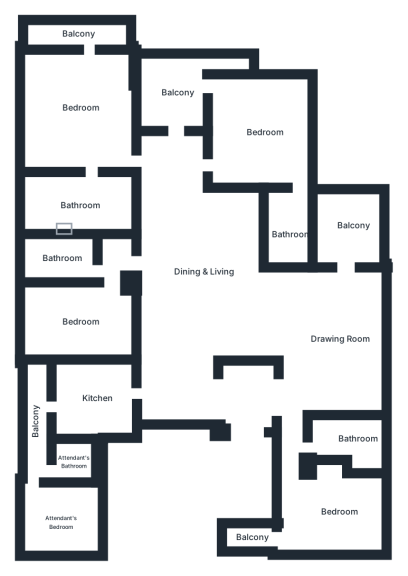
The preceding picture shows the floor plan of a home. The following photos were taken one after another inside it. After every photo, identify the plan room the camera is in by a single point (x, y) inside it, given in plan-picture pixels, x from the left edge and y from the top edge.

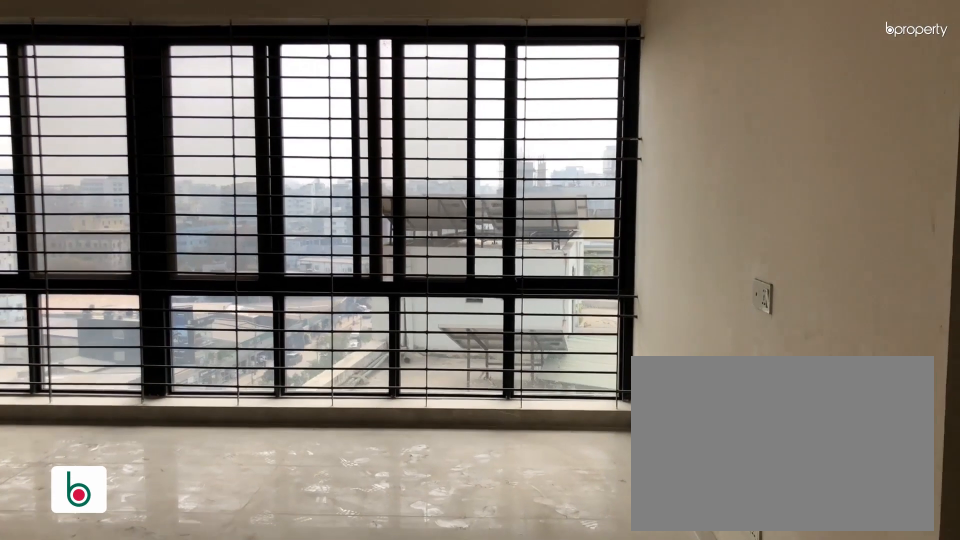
(333, 335)
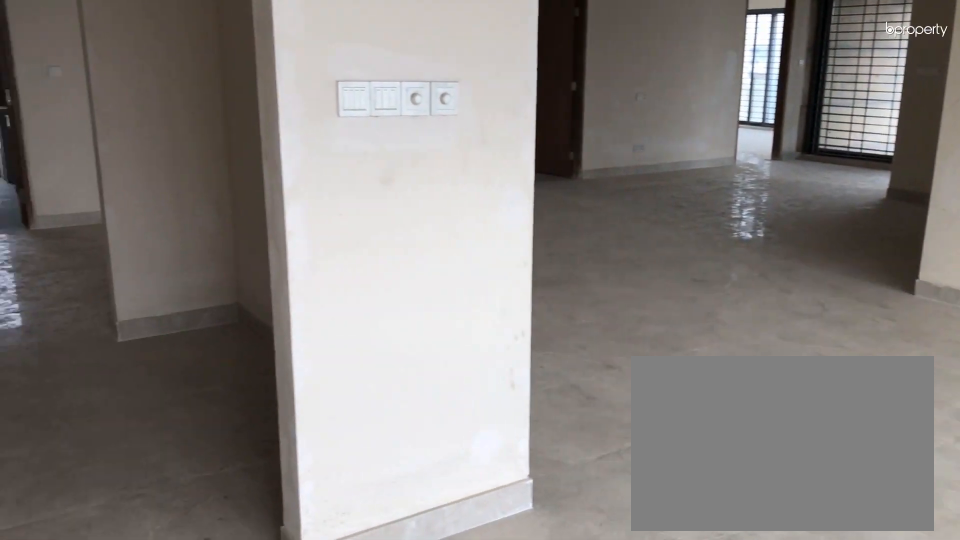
(333, 335)
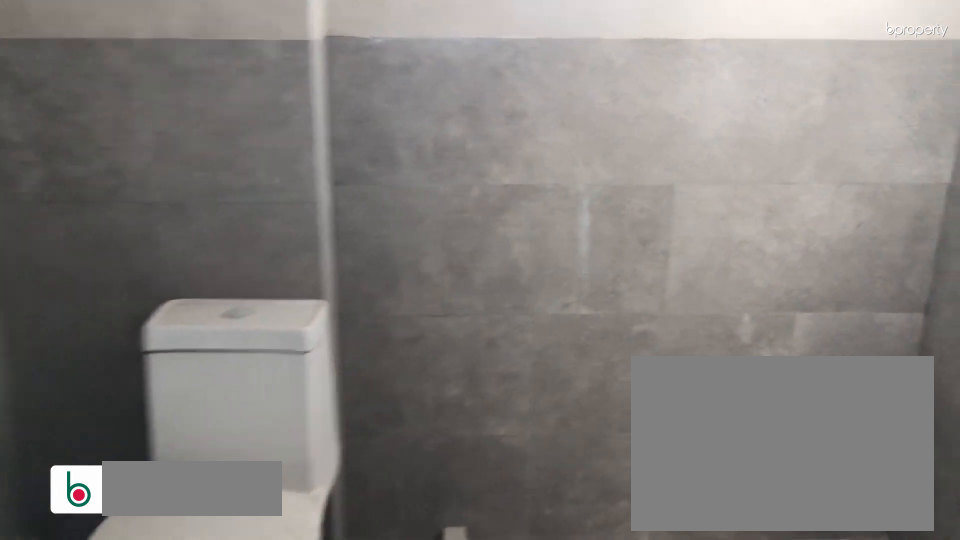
(357, 440)
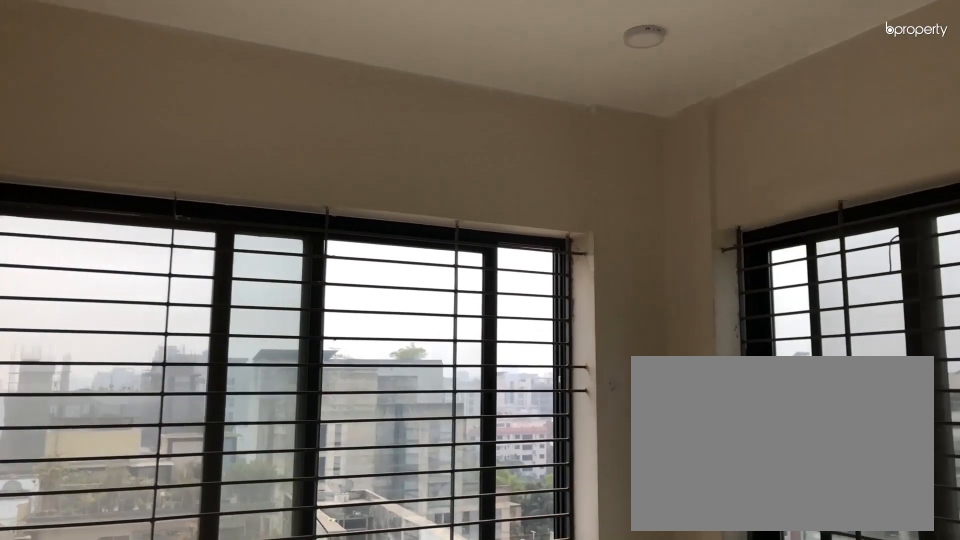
(335, 512)
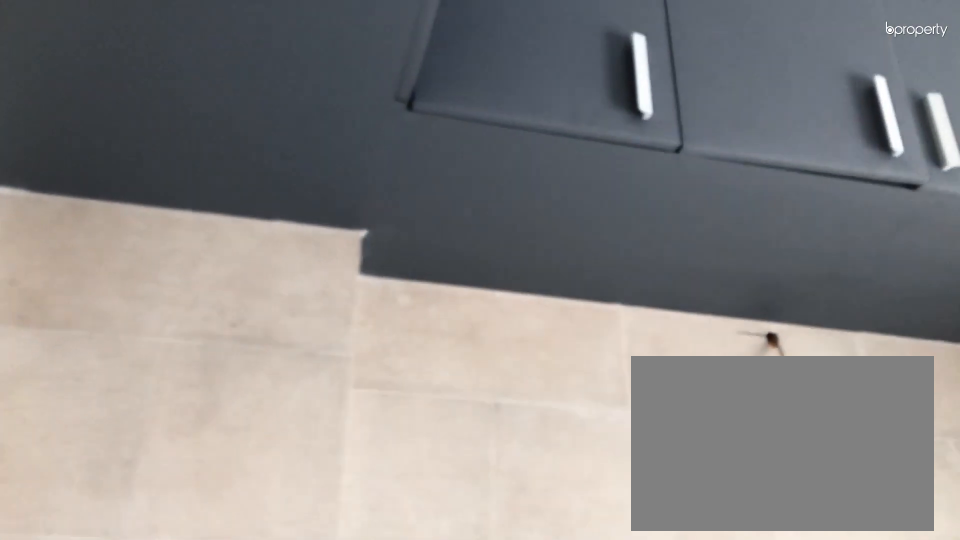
(88, 398)
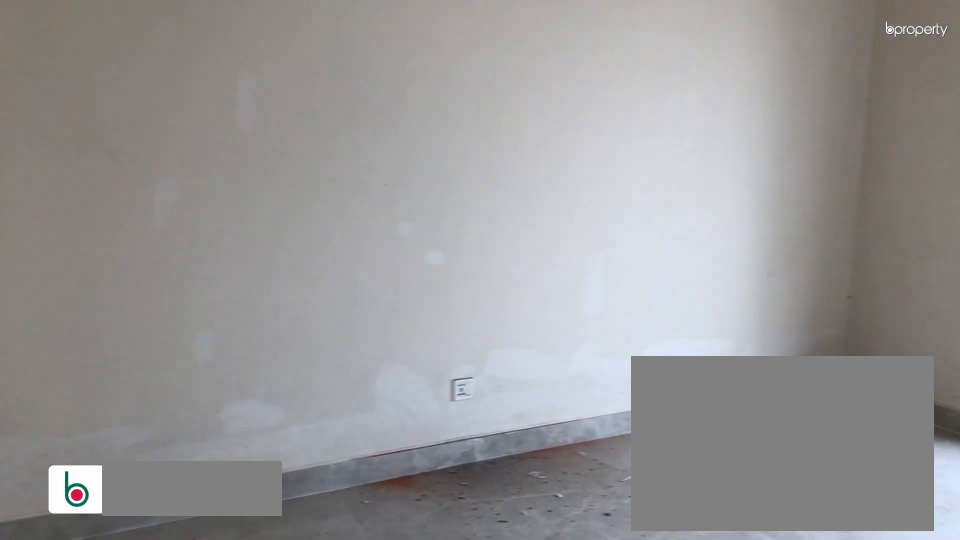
(76, 320)
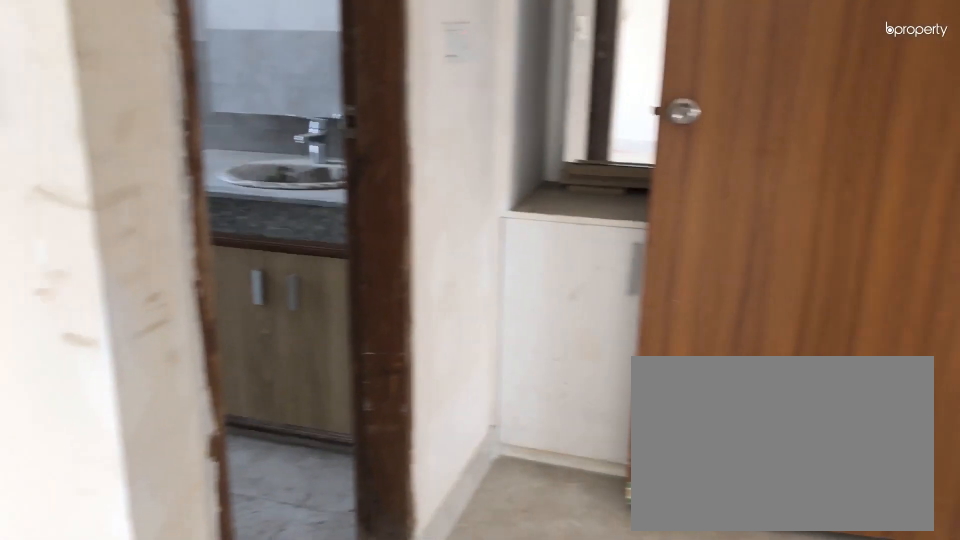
(76, 320)
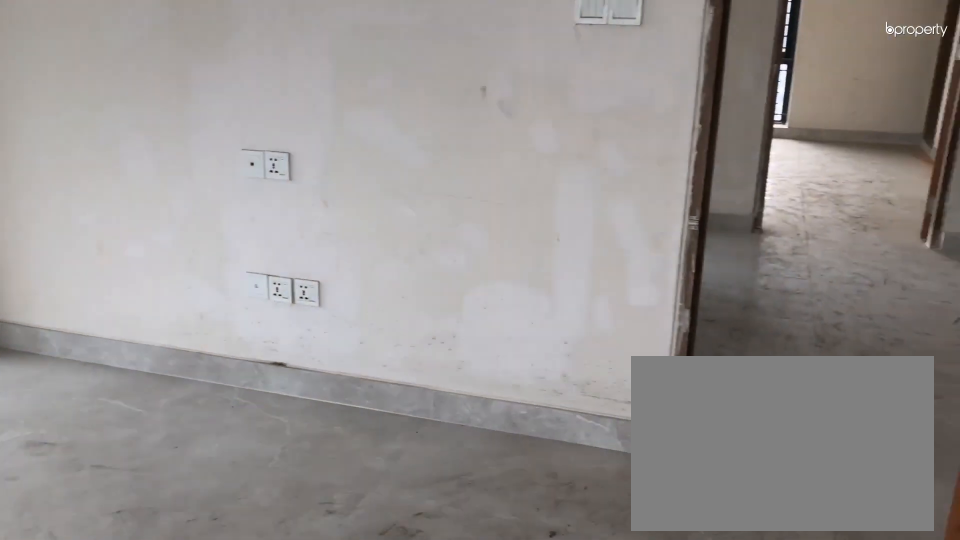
(78, 104)
